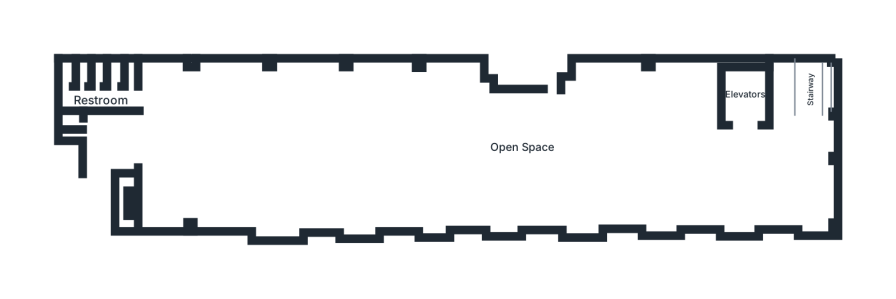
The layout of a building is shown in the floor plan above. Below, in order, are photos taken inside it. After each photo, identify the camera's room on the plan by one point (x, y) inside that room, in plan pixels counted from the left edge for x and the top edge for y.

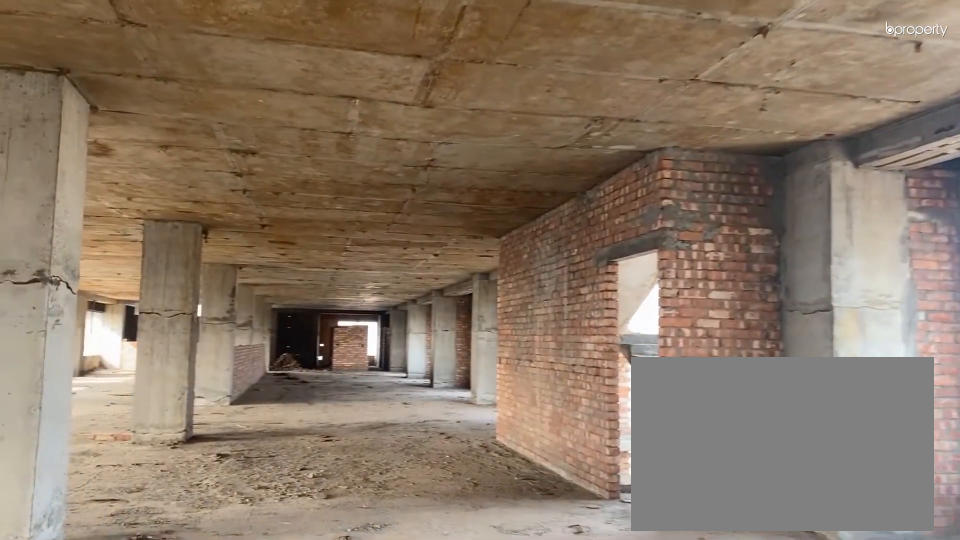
(566, 124)
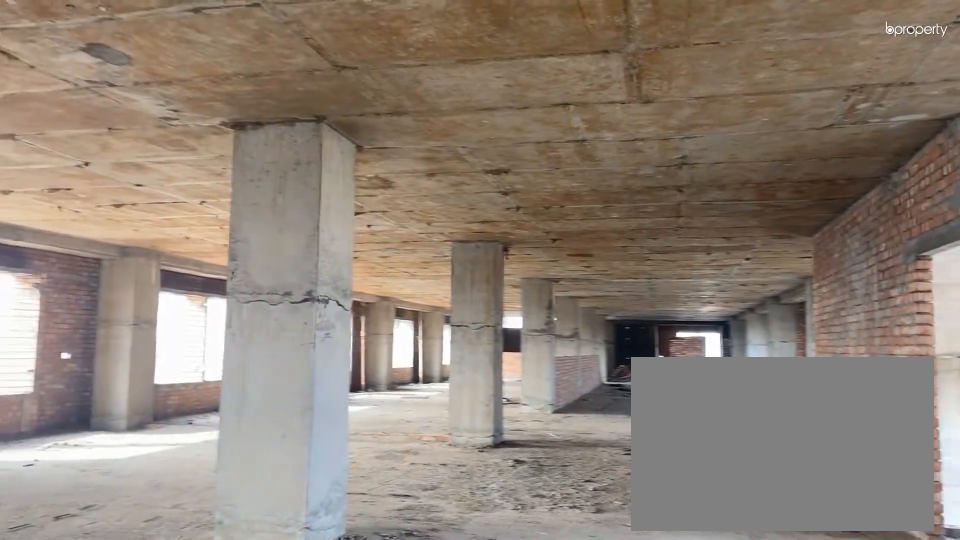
(566, 124)
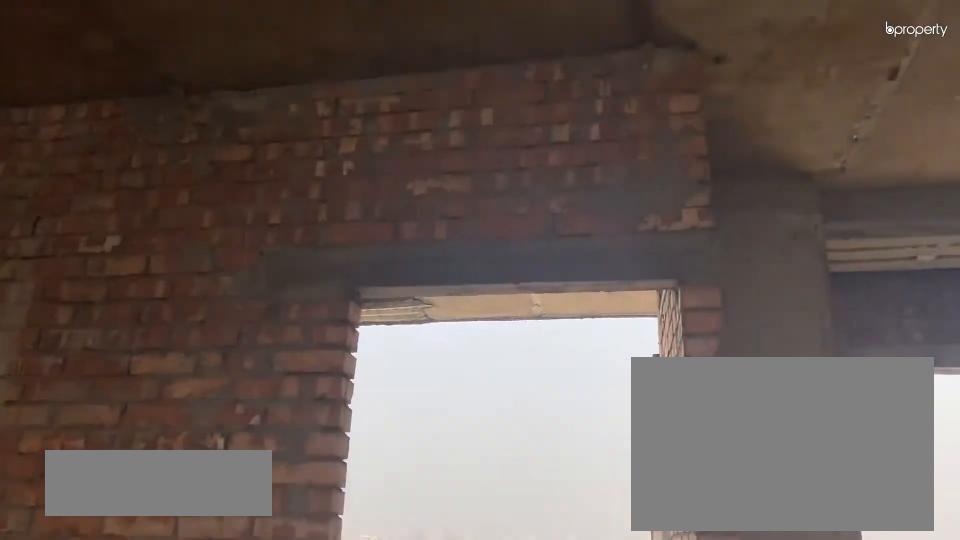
(556, 108)
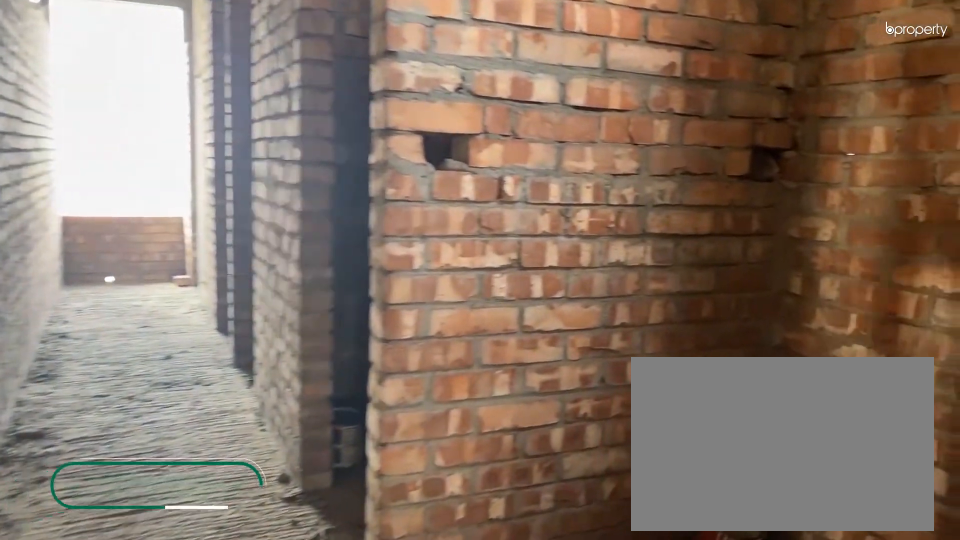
(131, 76)
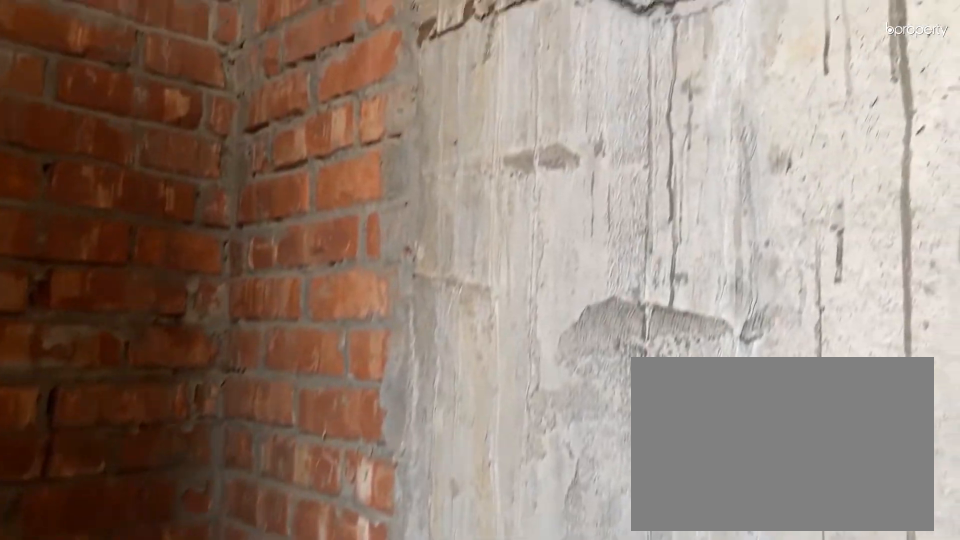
(67, 73)
